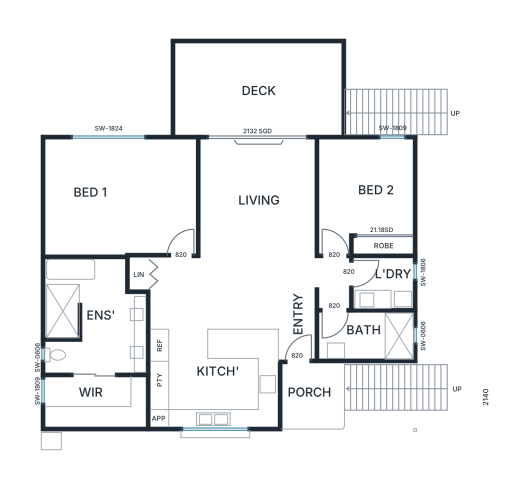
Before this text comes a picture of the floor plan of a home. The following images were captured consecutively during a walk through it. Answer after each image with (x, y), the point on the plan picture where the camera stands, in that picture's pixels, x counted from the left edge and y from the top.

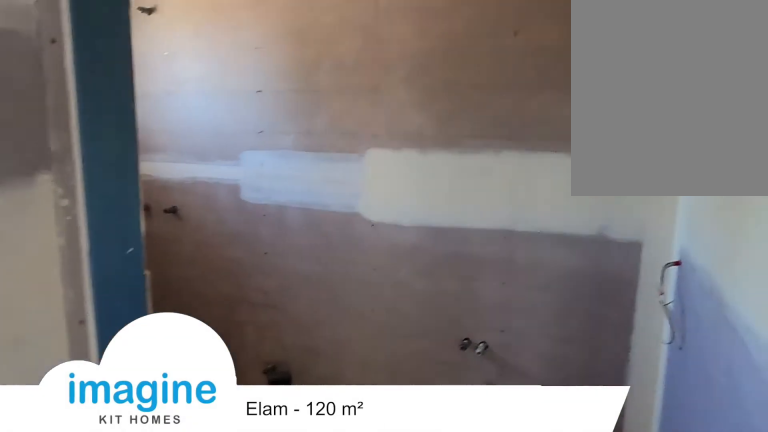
(335, 273)
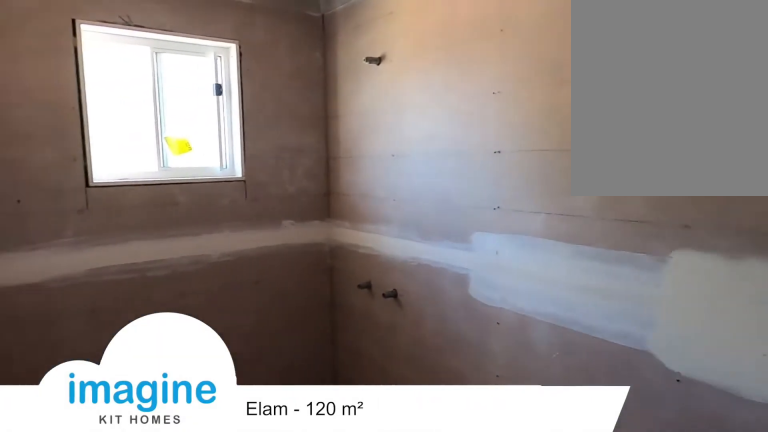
(341, 309)
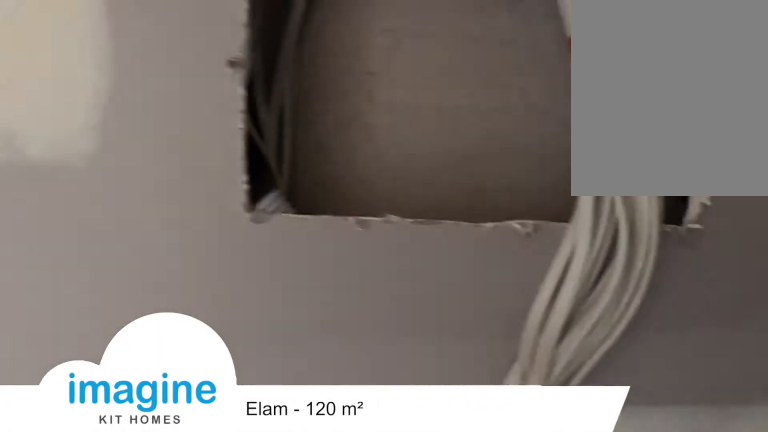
(339, 299)
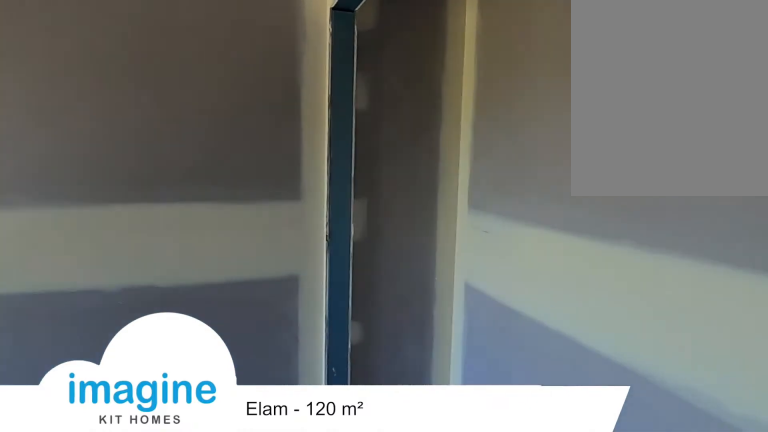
(364, 219)
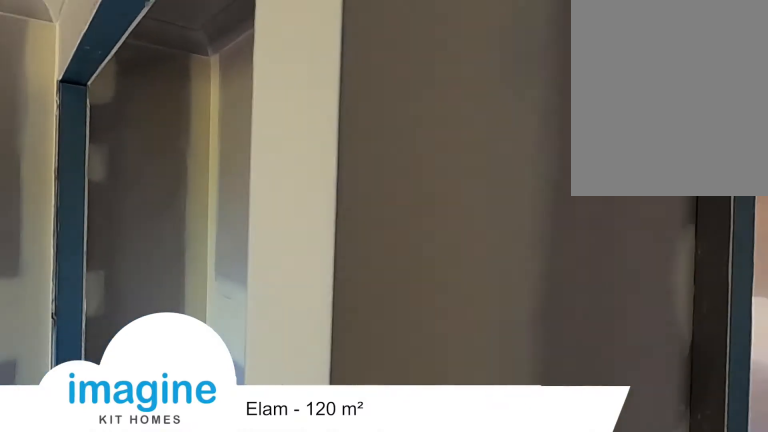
(368, 217)
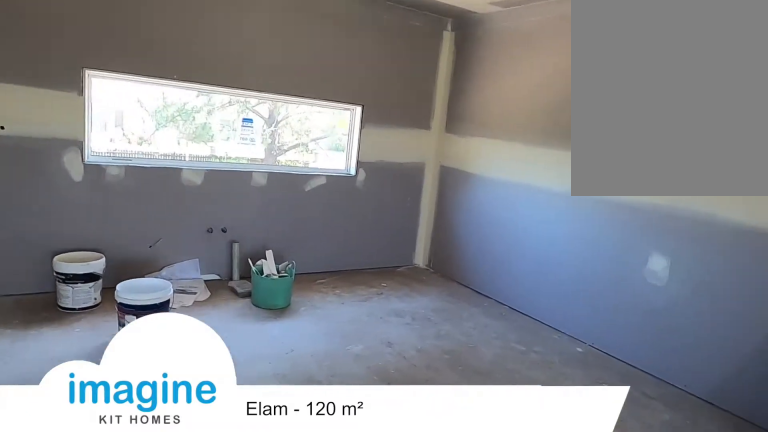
(258, 281)
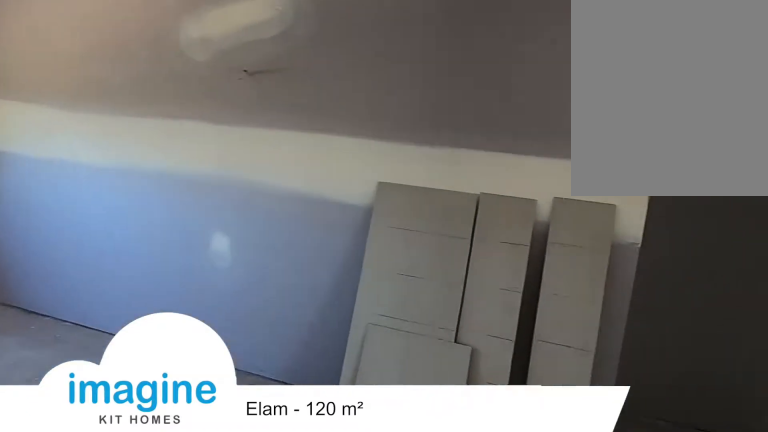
(239, 284)
